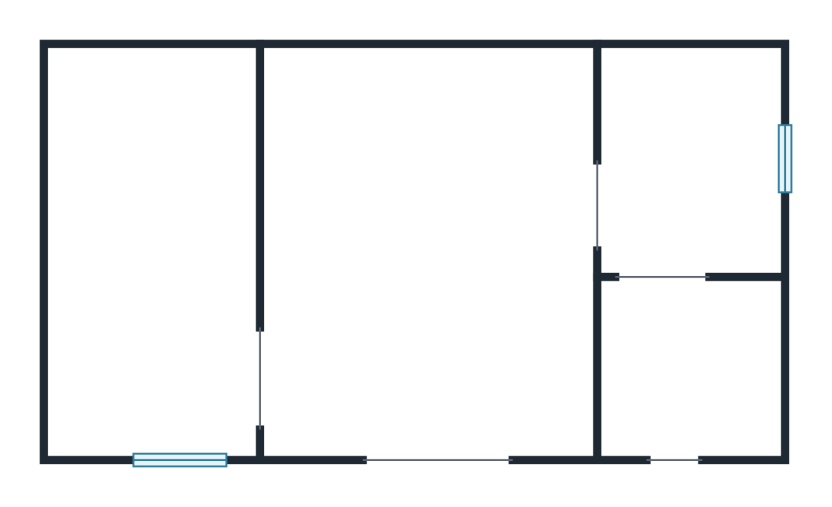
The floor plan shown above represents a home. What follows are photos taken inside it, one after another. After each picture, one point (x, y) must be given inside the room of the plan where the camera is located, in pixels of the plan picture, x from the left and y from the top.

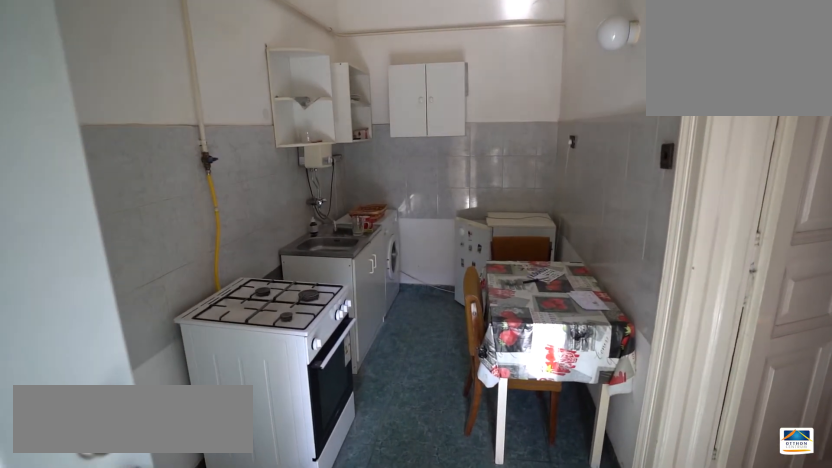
(145, 318)
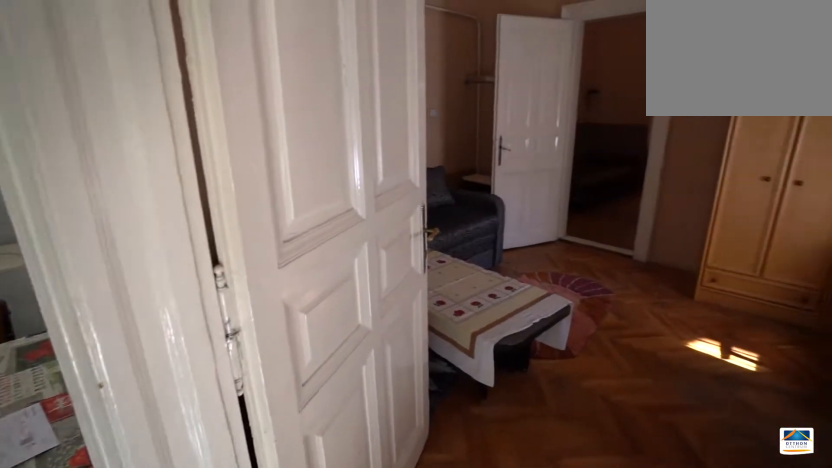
(144, 318)
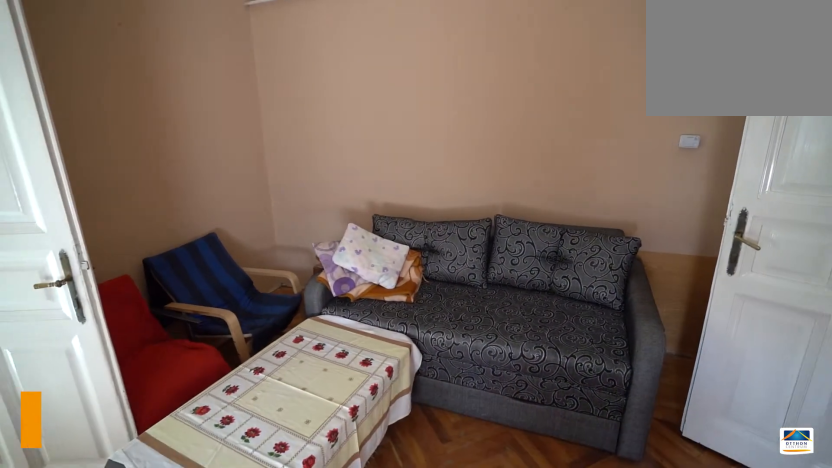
(426, 253)
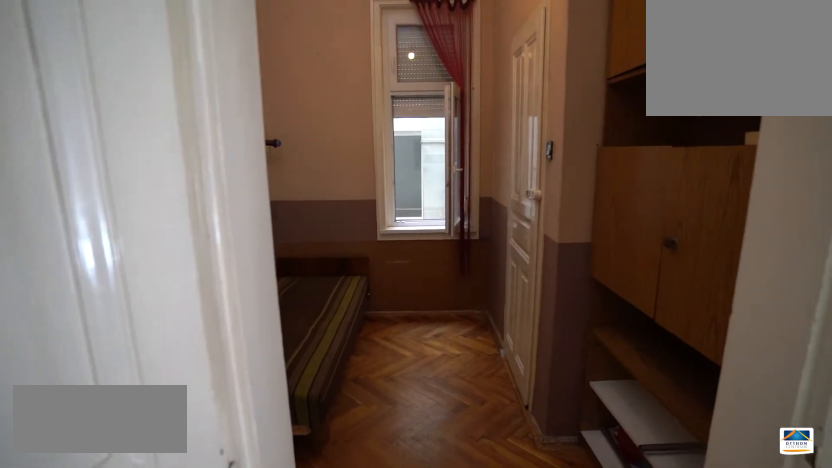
(688, 162)
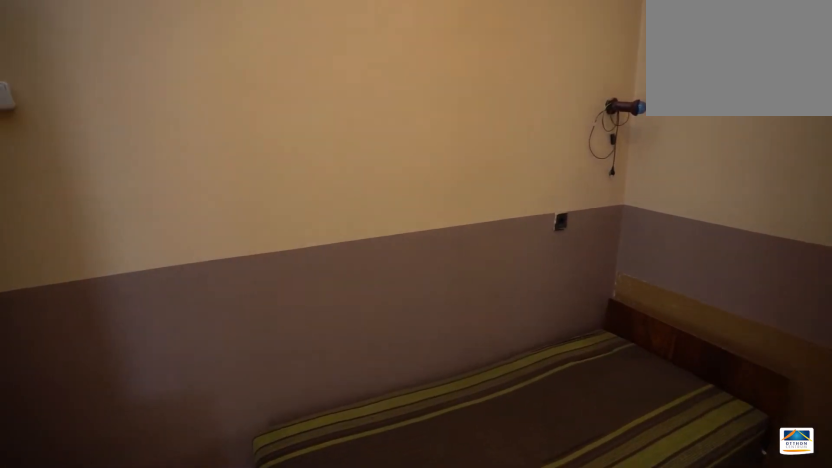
(688, 162)
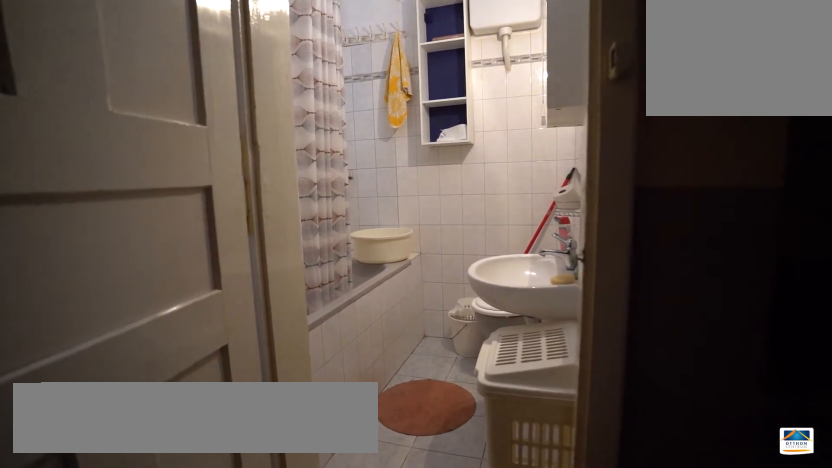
(688, 375)
